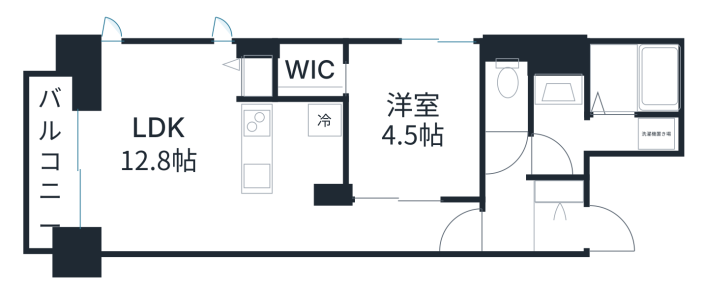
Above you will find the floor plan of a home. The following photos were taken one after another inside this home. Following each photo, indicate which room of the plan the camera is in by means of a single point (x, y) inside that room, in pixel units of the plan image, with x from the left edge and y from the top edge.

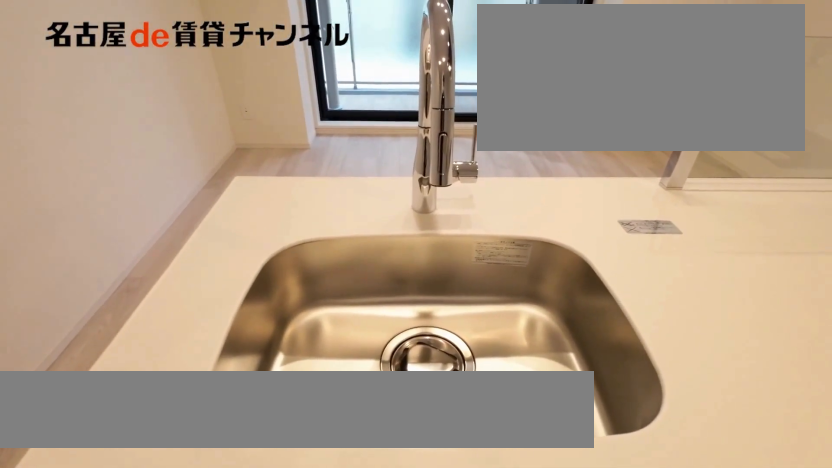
(294, 150)
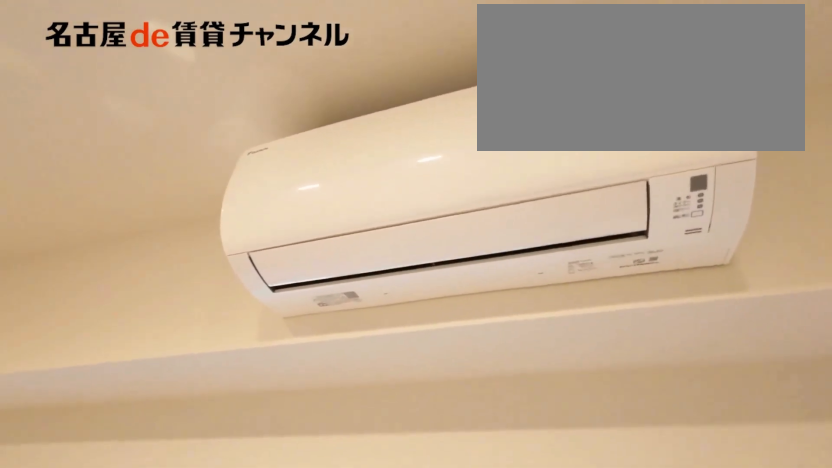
(158, 147)
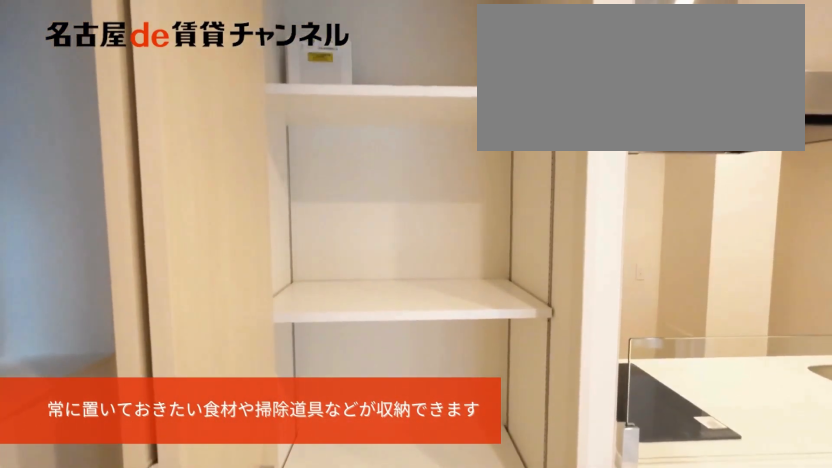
(257, 69)
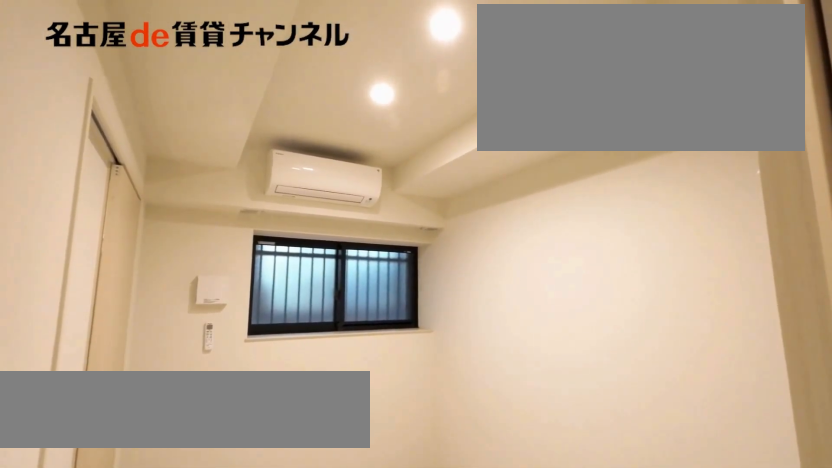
(413, 121)
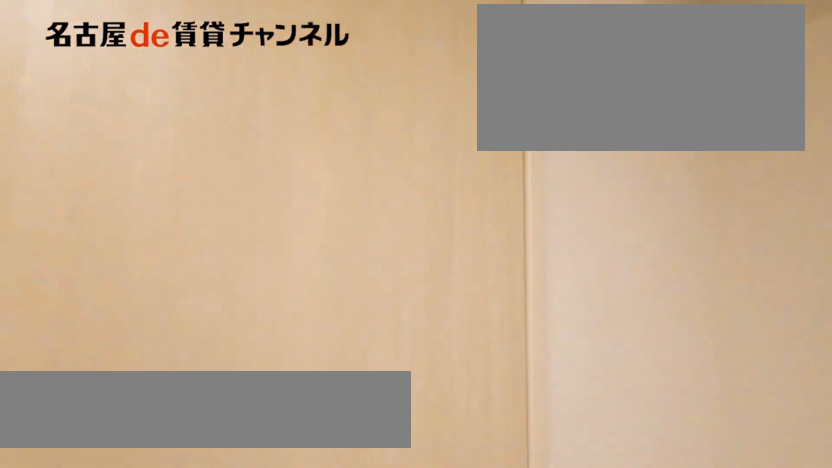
(413, 121)
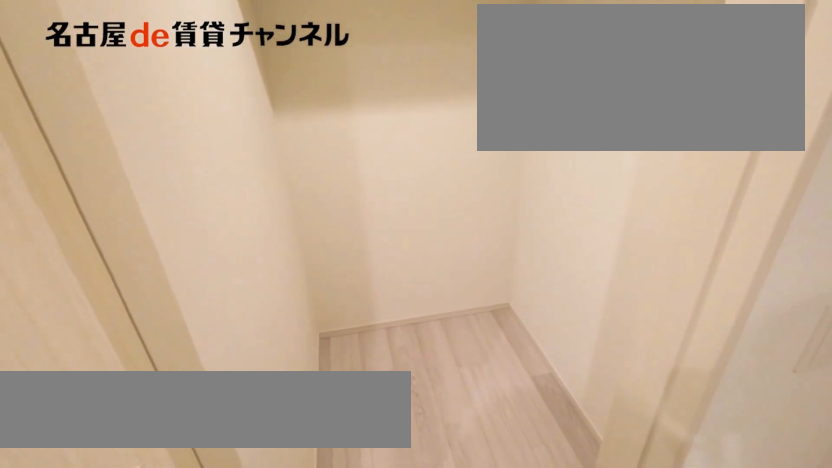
(310, 69)
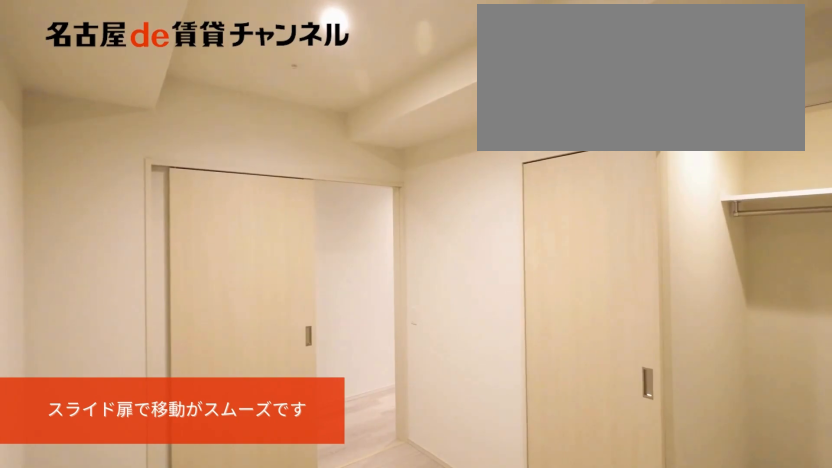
(413, 121)
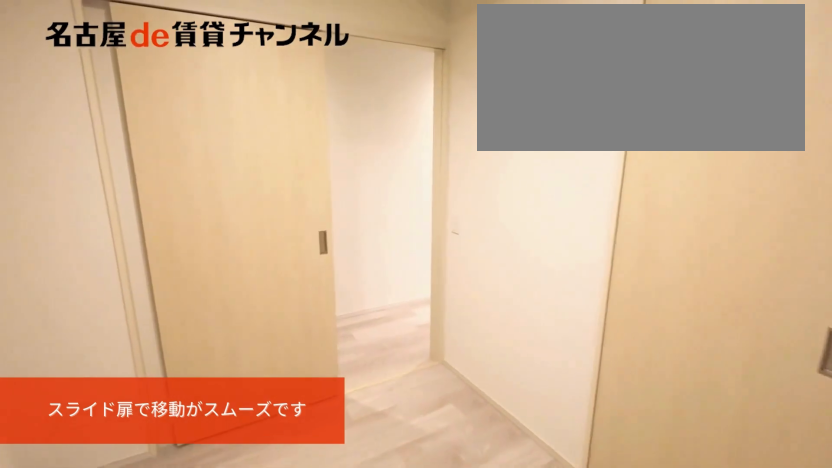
(413, 121)
